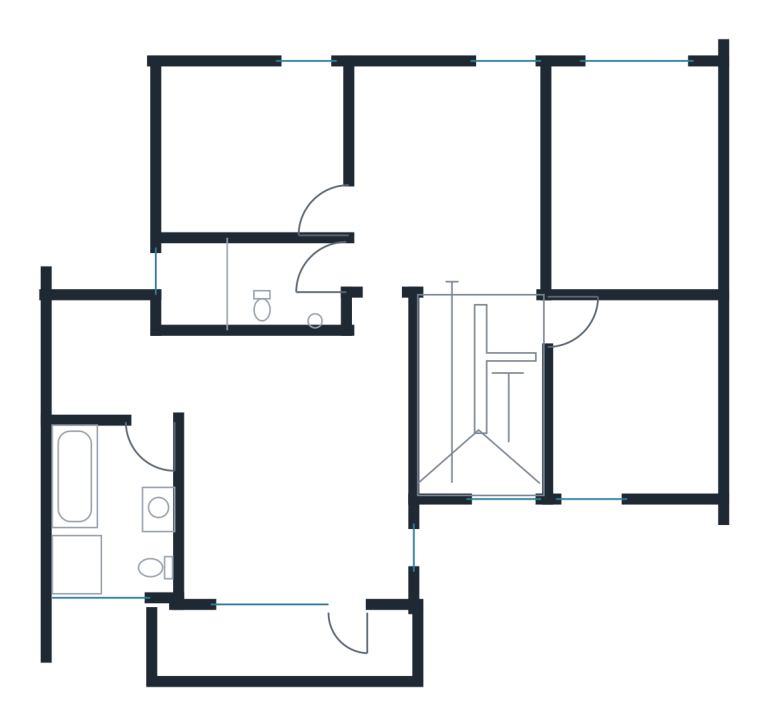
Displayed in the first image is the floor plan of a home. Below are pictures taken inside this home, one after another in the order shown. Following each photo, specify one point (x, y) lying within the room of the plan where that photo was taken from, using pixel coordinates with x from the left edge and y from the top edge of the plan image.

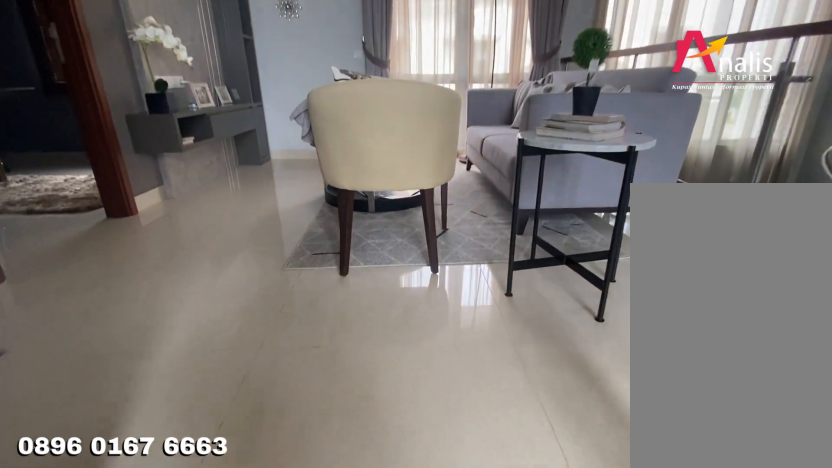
(449, 169)
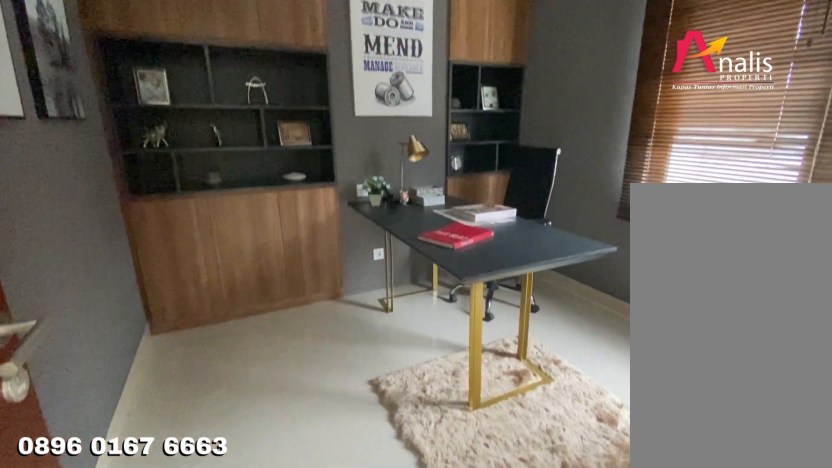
(250, 151)
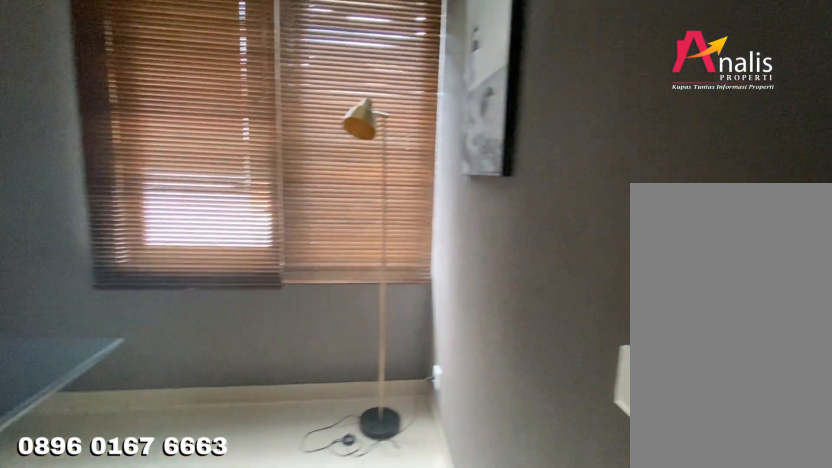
(250, 151)
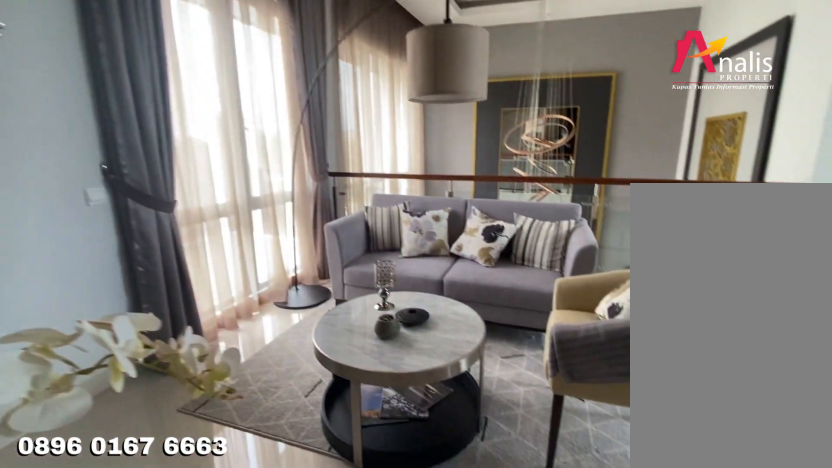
(449, 167)
